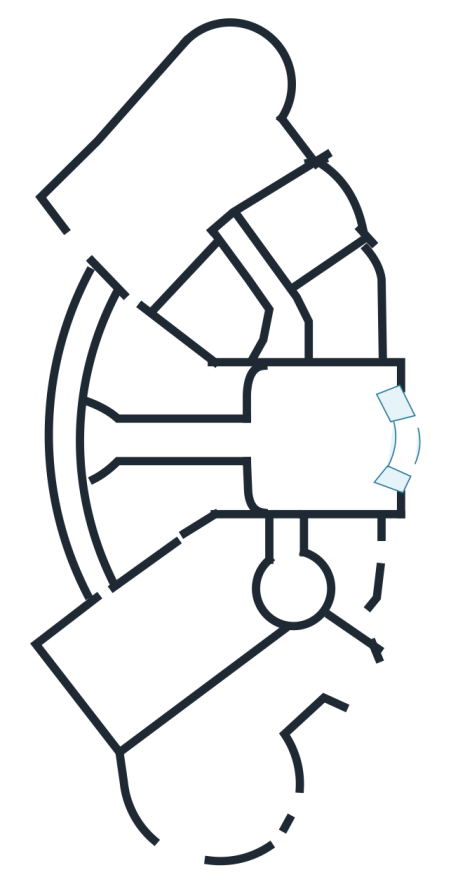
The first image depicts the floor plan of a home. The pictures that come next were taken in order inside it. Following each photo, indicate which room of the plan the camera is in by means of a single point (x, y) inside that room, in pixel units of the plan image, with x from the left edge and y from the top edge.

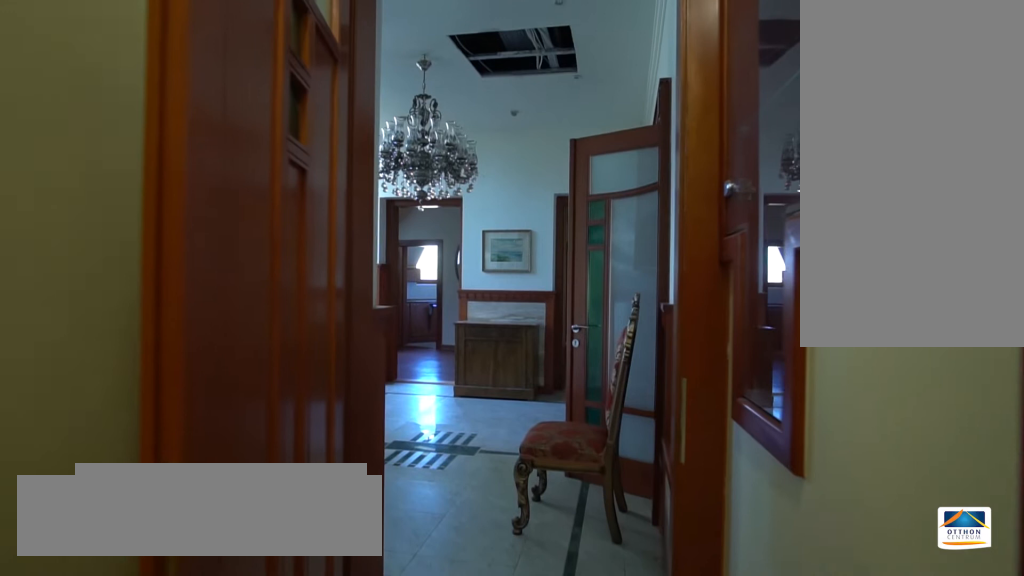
(285, 337)
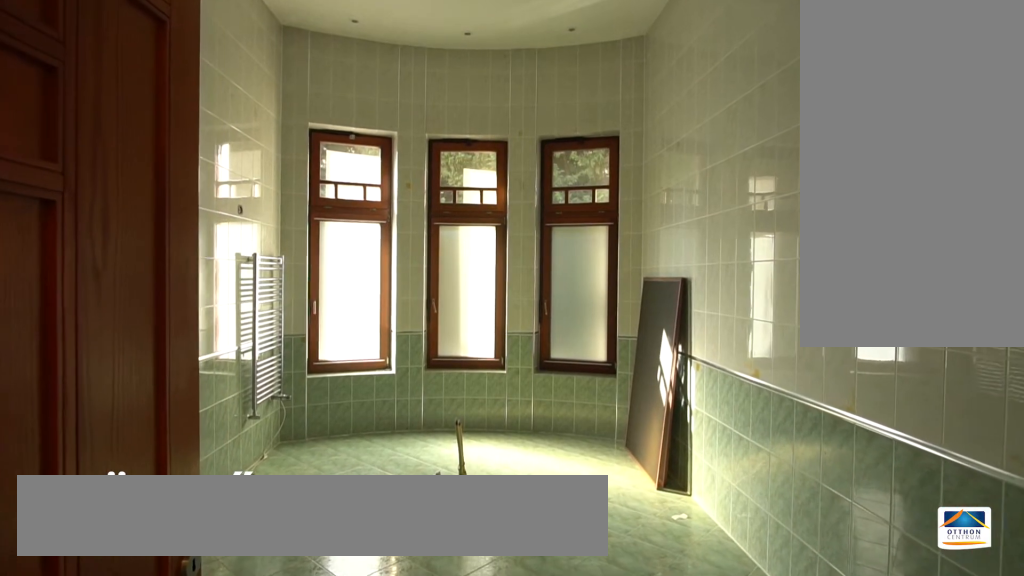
(348, 314)
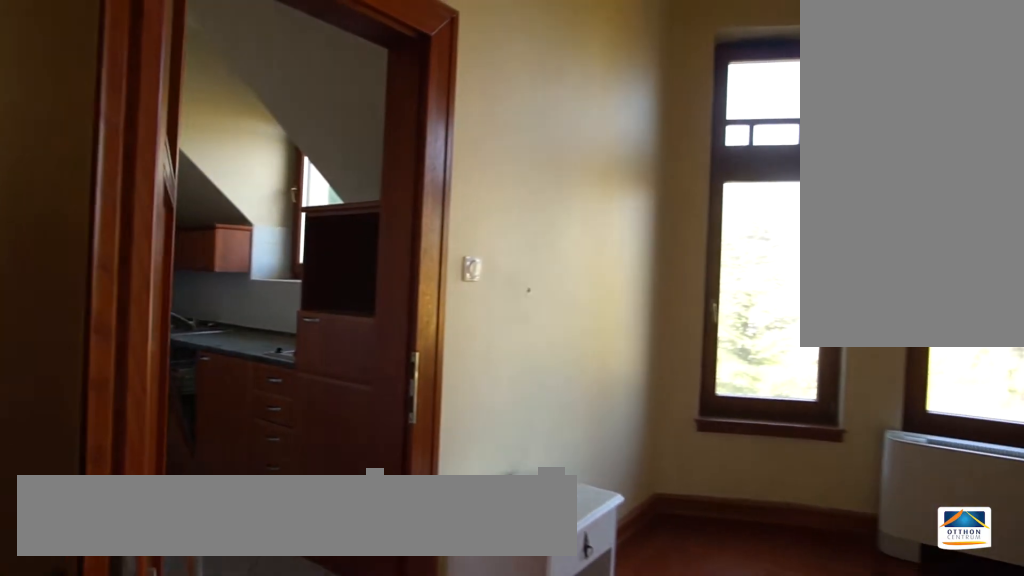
(351, 600)
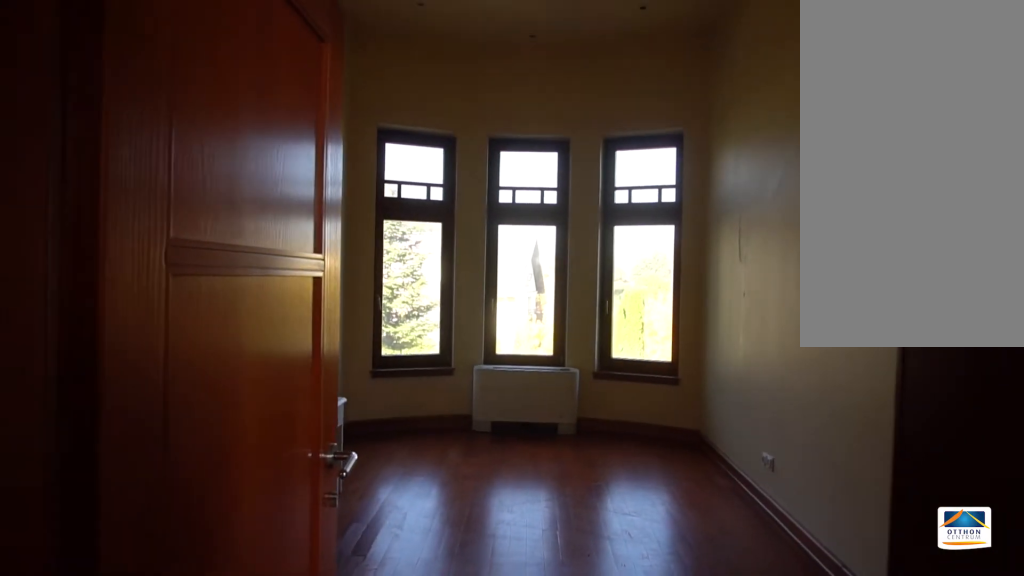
(351, 600)
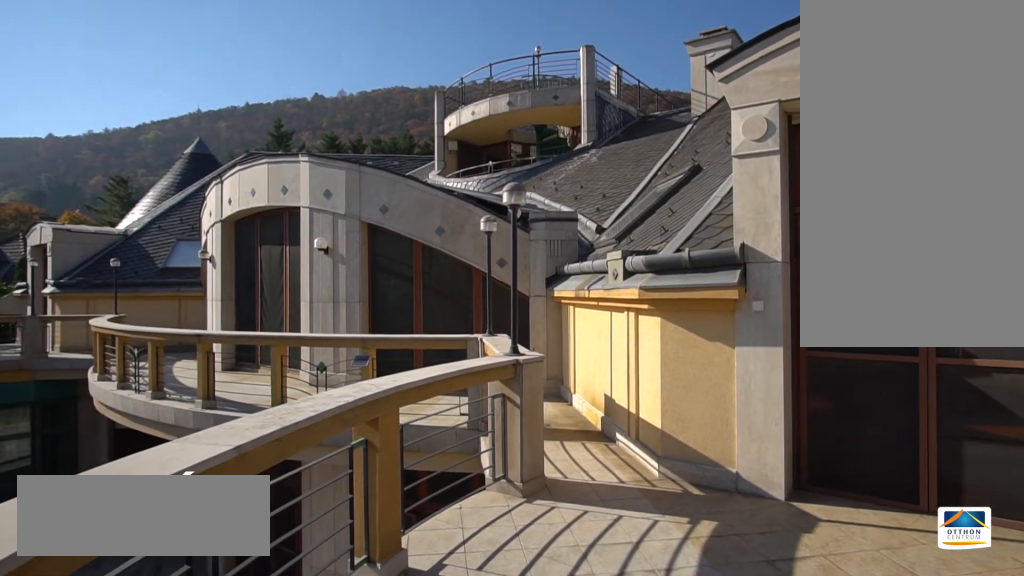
(172, 819)
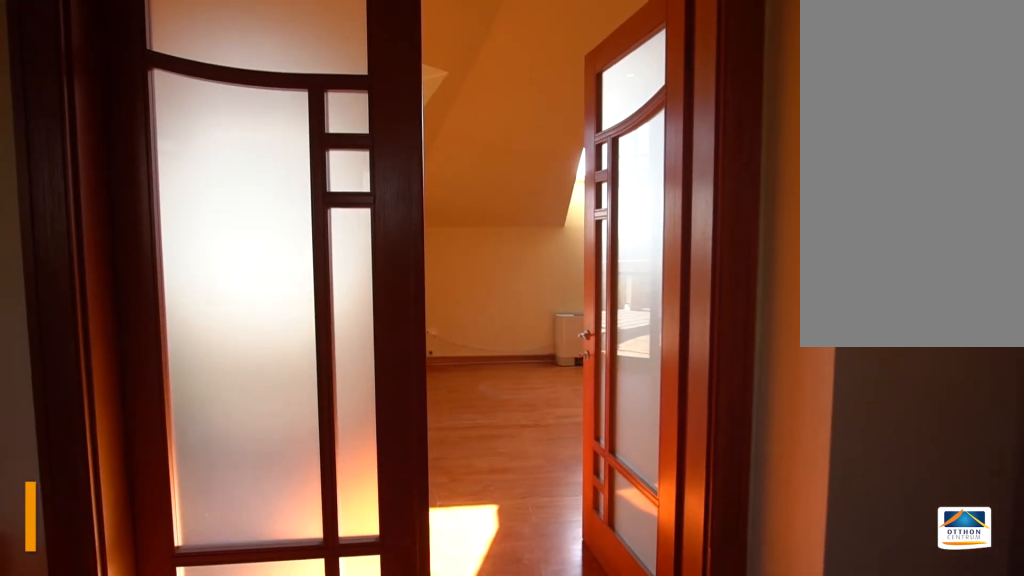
(304, 662)
